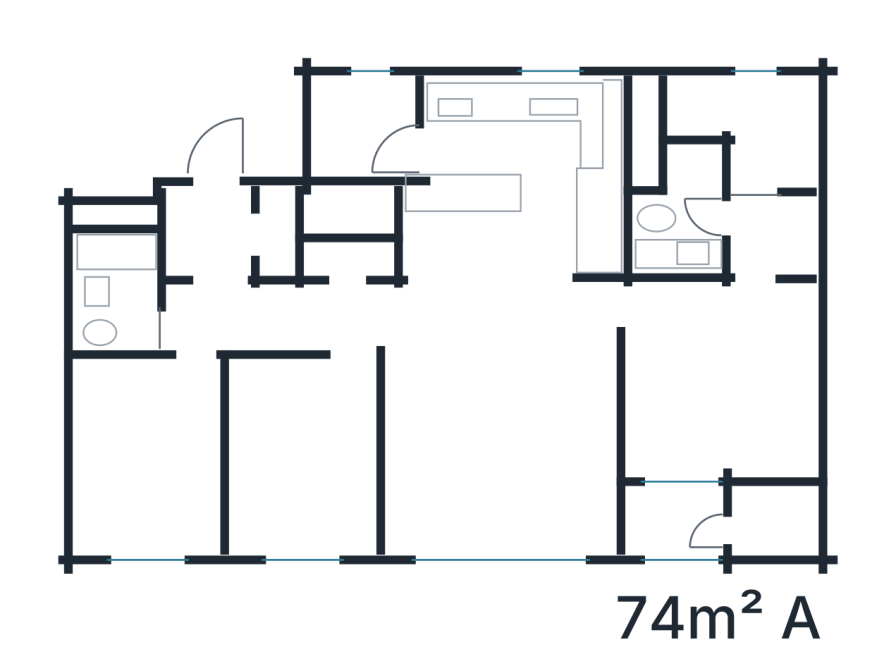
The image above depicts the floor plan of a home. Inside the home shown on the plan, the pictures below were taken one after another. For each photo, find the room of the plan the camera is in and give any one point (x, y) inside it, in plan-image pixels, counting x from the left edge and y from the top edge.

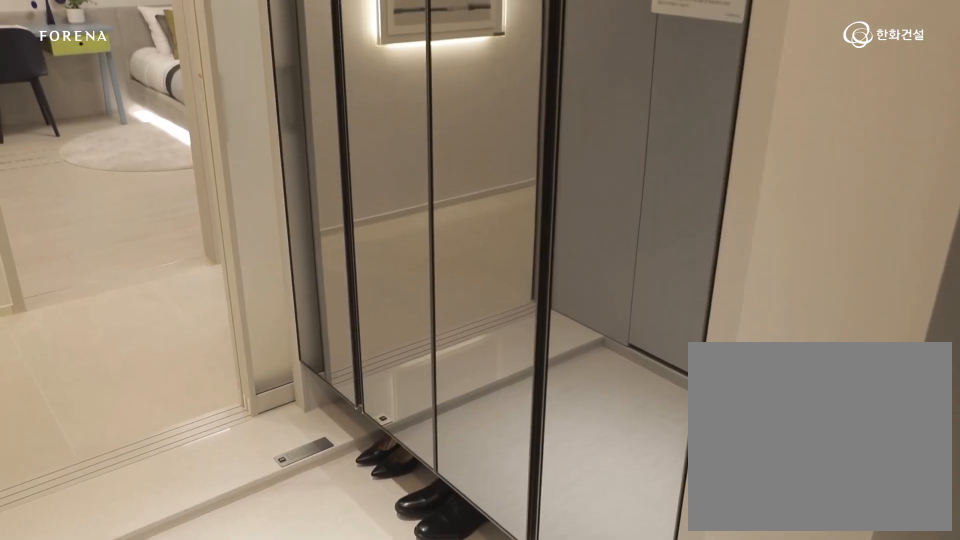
(219, 230)
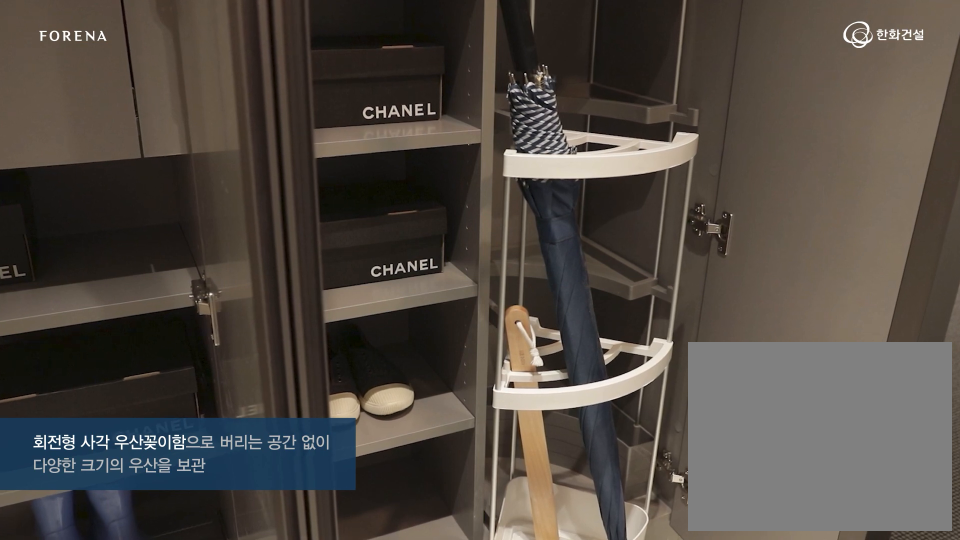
(219, 230)
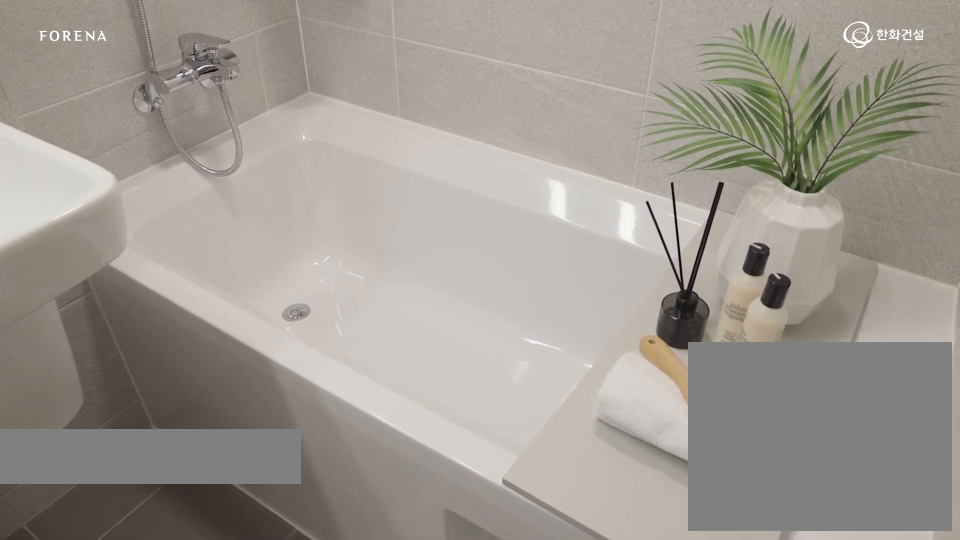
(150, 324)
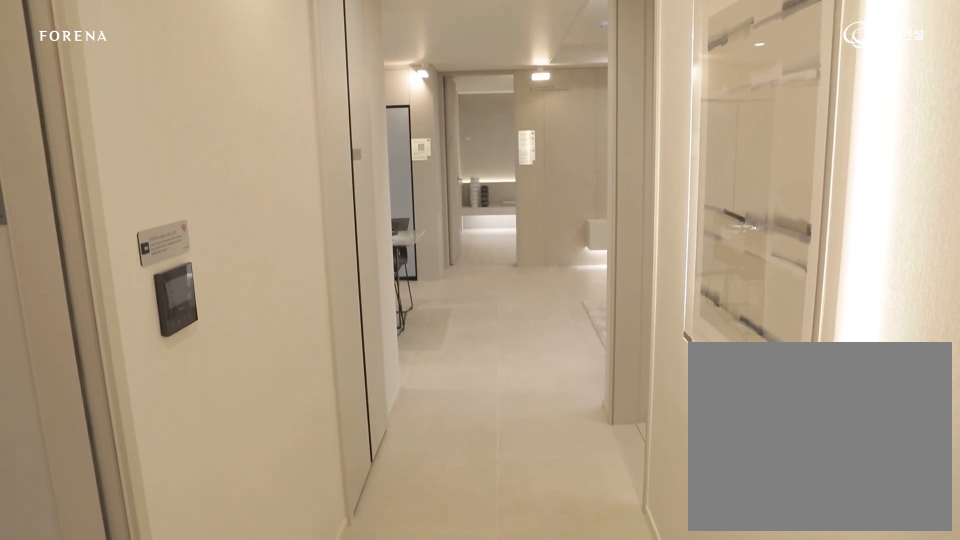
(319, 318)
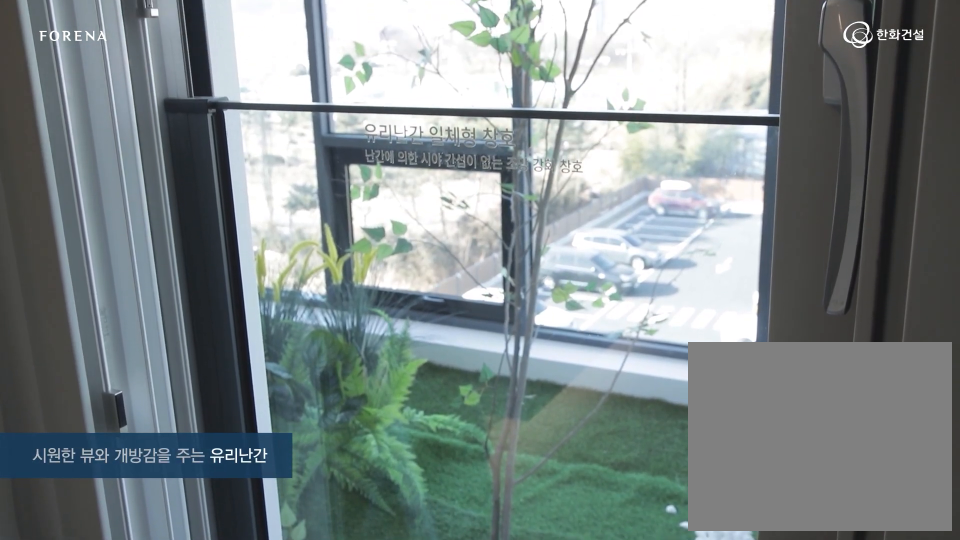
(508, 432)
